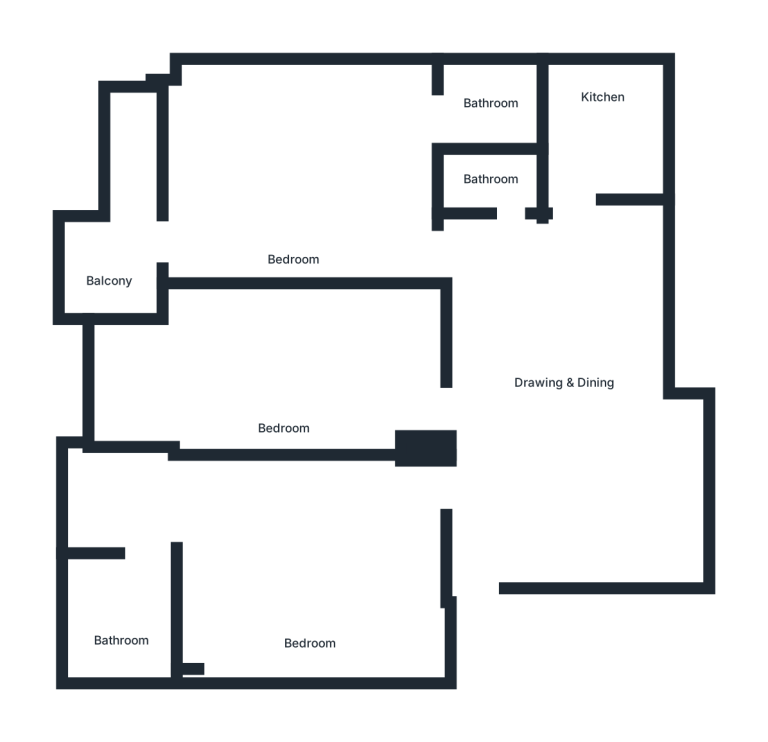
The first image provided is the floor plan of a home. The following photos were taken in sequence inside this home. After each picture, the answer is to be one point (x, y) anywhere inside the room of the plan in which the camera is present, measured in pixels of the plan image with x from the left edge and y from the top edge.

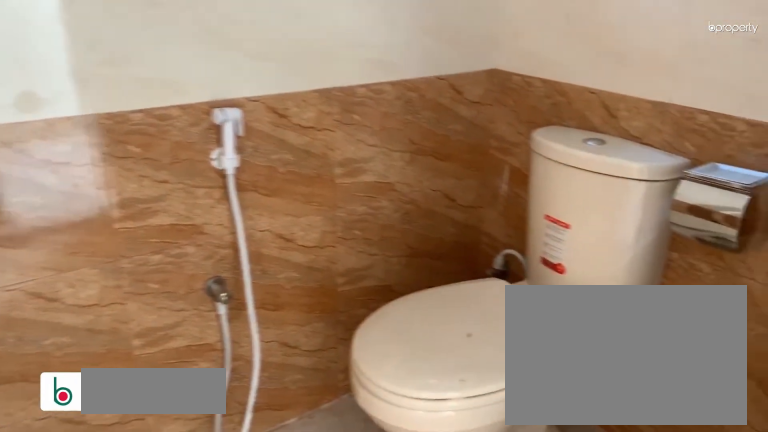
(118, 645)
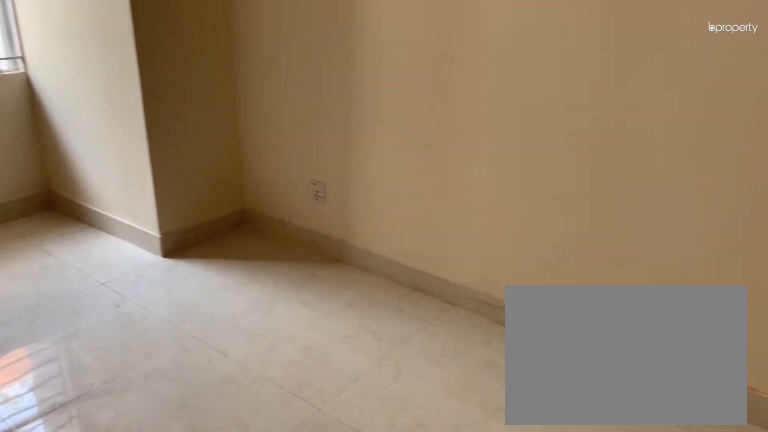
(295, 366)
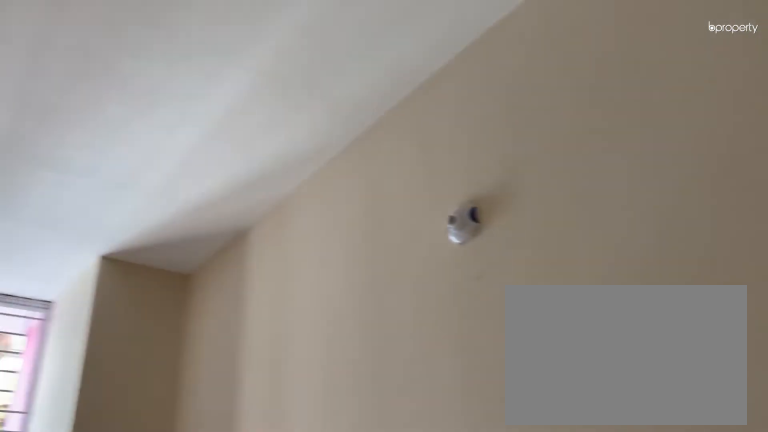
(295, 366)
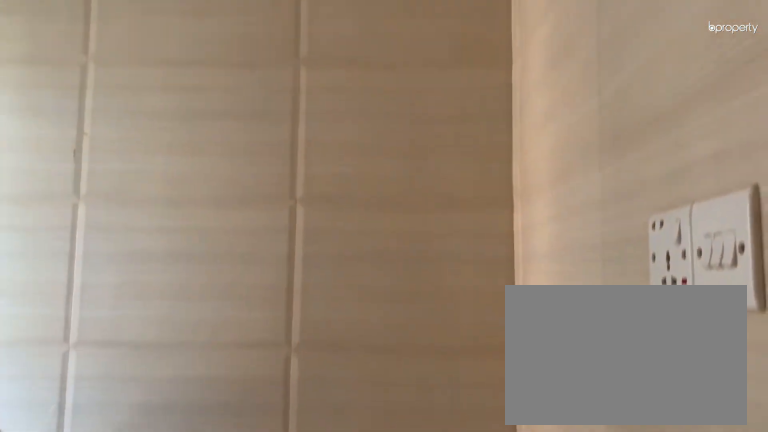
(603, 106)
